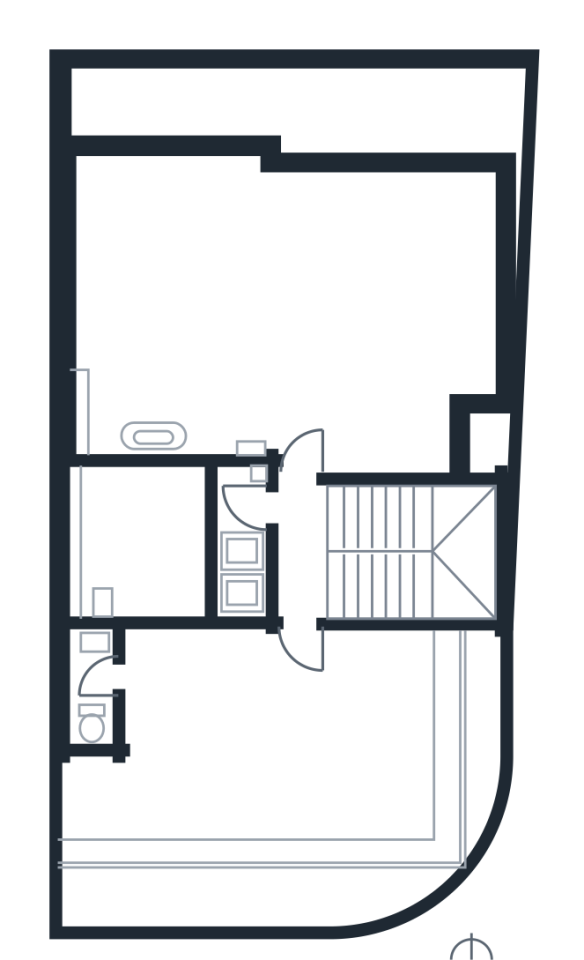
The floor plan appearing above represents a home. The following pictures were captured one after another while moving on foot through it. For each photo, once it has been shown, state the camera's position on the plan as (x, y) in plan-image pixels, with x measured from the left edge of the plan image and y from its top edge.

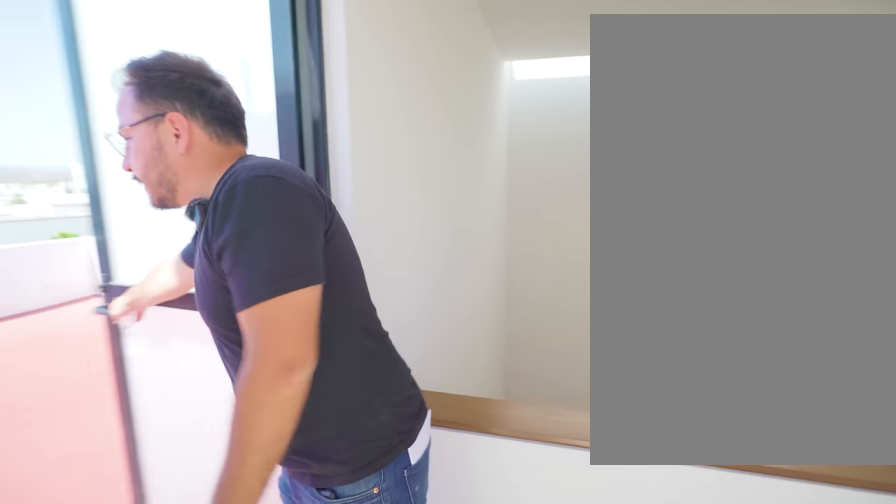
(293, 511)
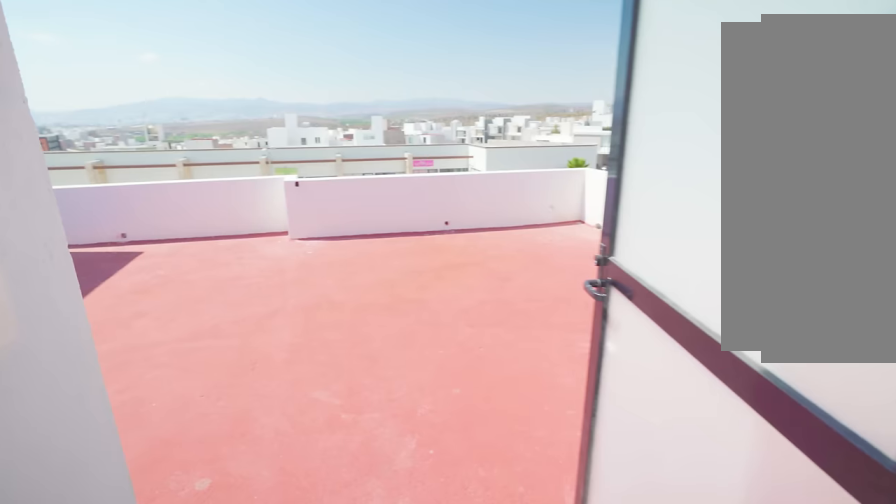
(298, 510)
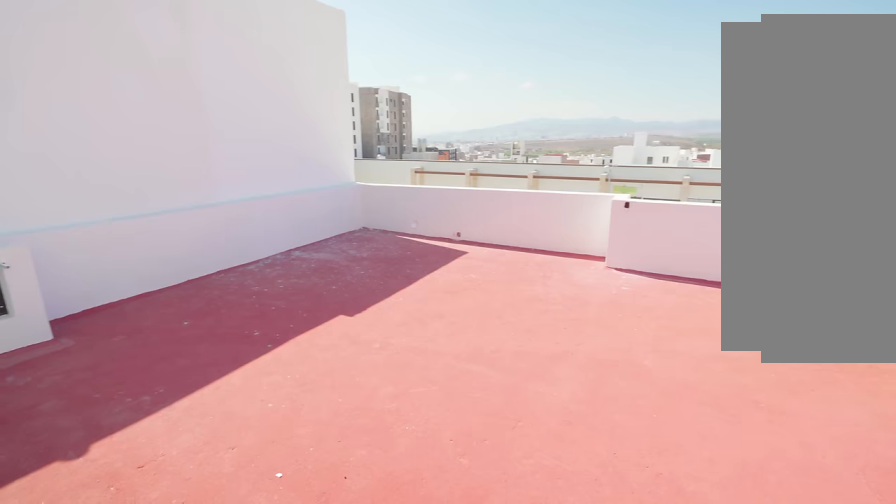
(304, 463)
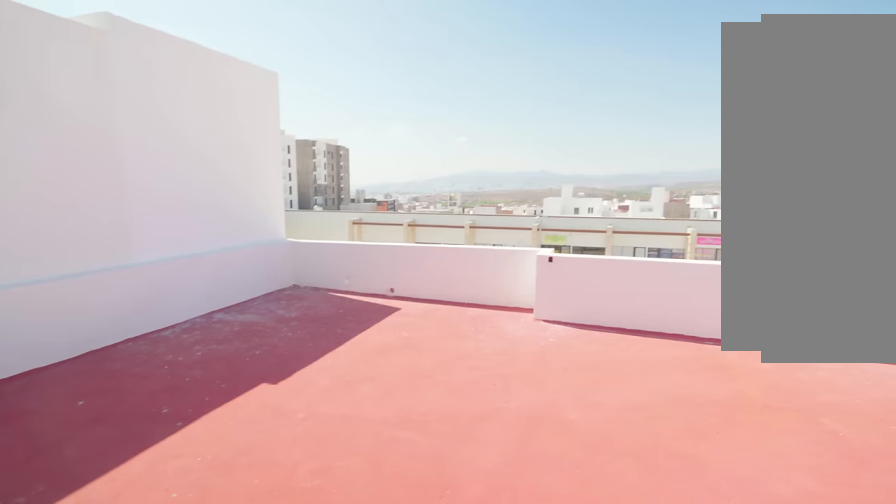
(306, 442)
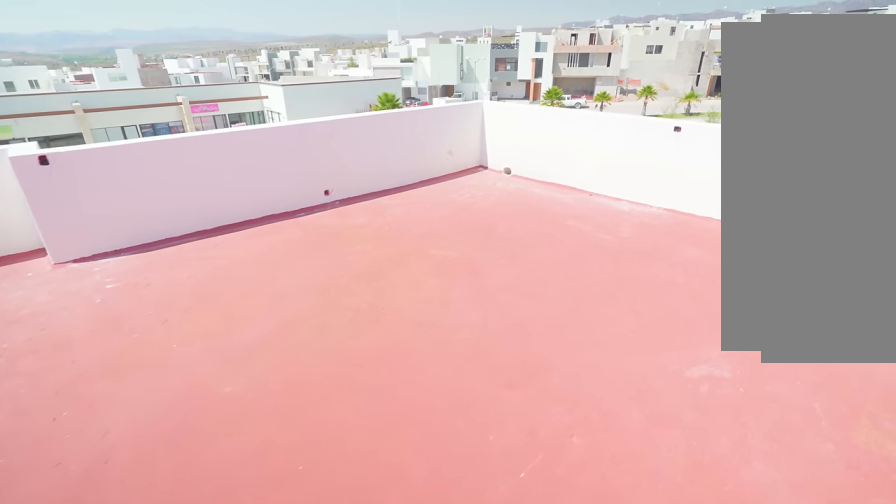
(305, 429)
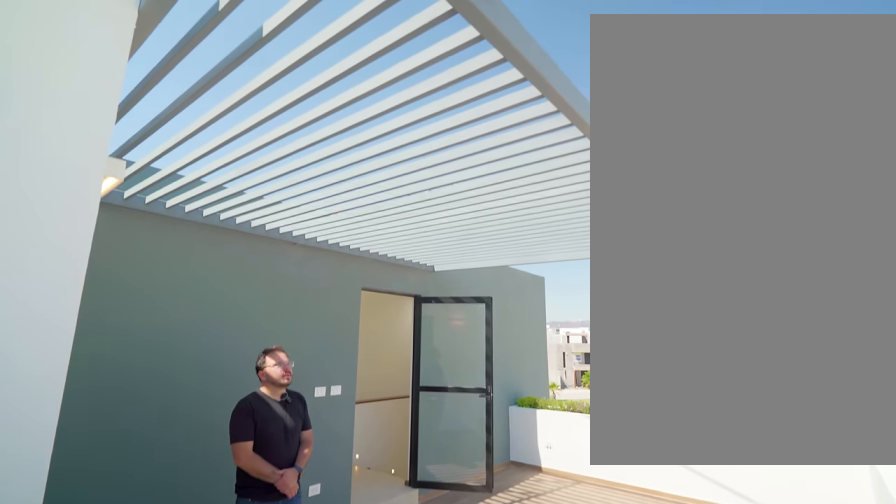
(93, 836)
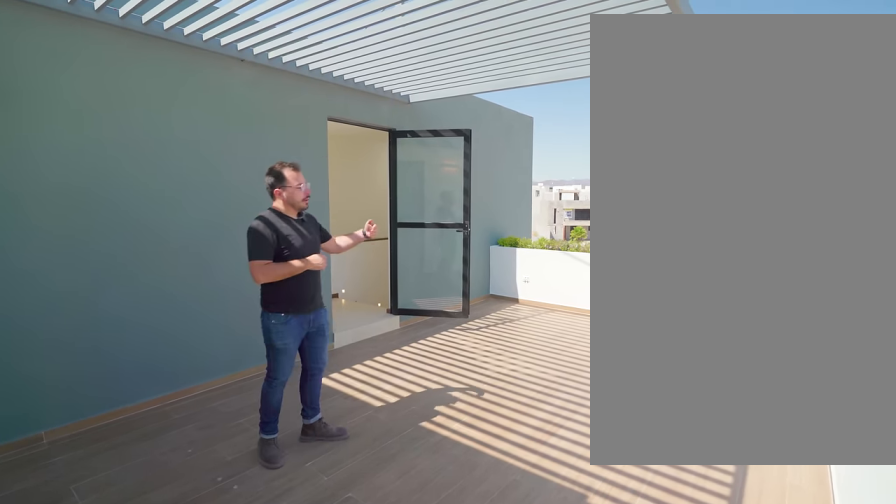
(93, 835)
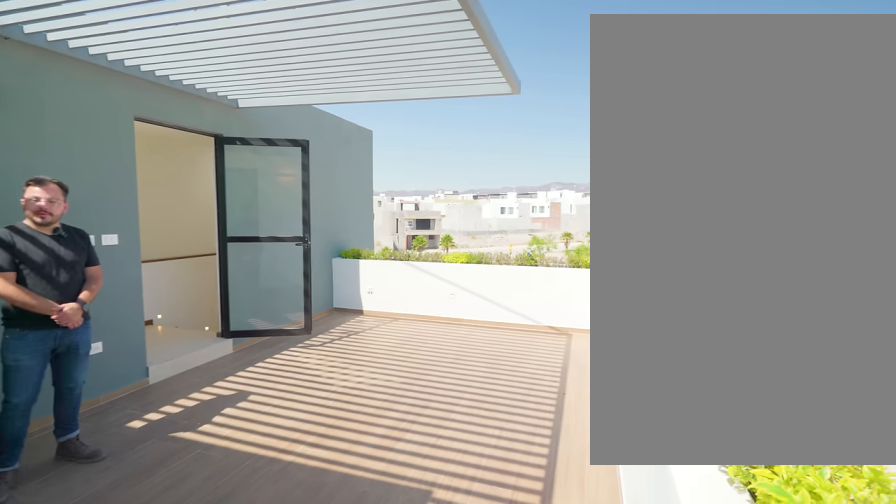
(93, 836)
